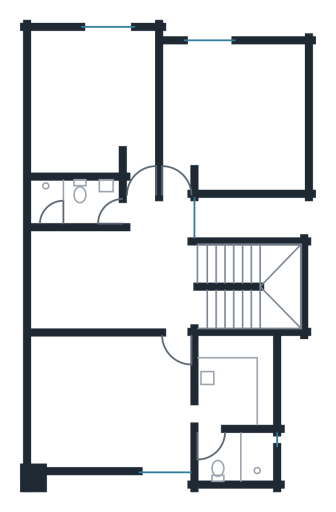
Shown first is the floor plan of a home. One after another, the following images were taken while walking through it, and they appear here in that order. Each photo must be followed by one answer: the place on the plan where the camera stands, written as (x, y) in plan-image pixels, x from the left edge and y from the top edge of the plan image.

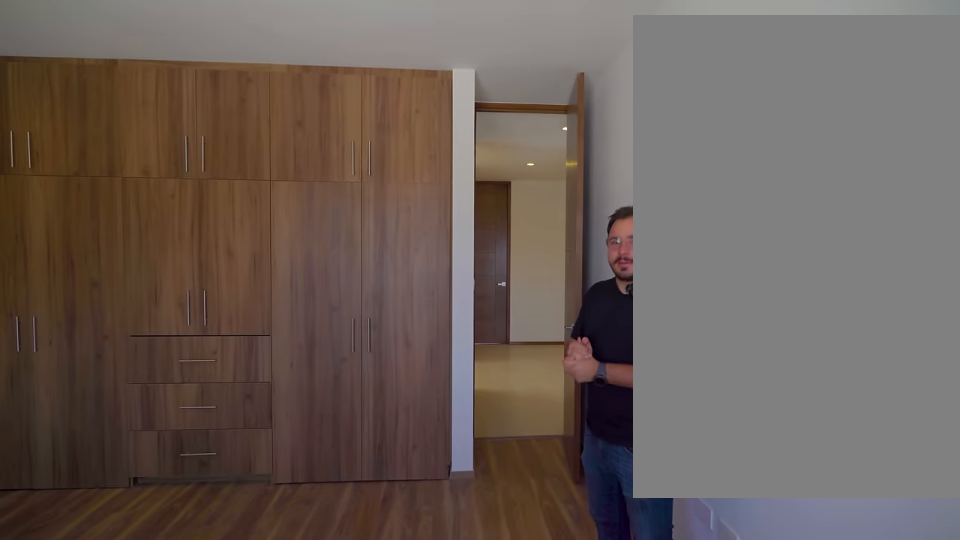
(179, 60)
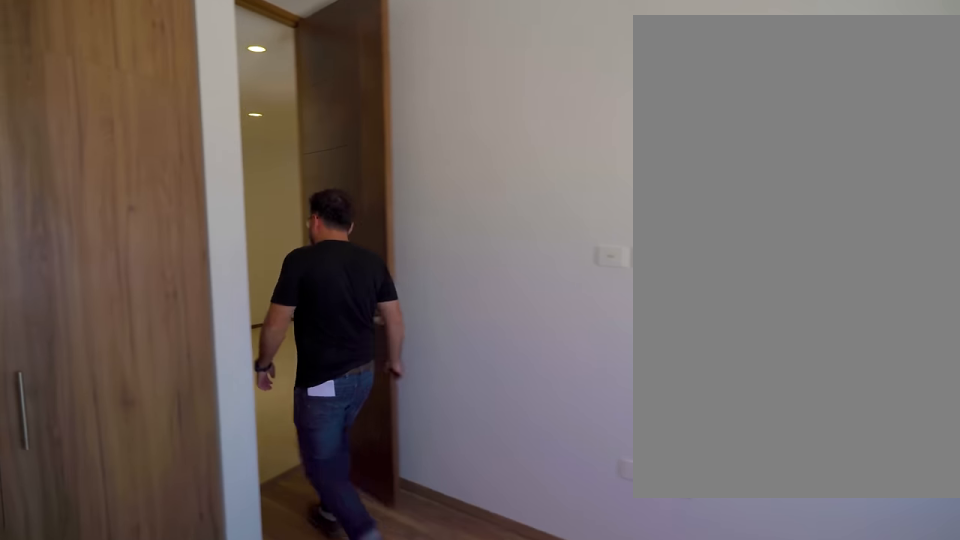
(179, 60)
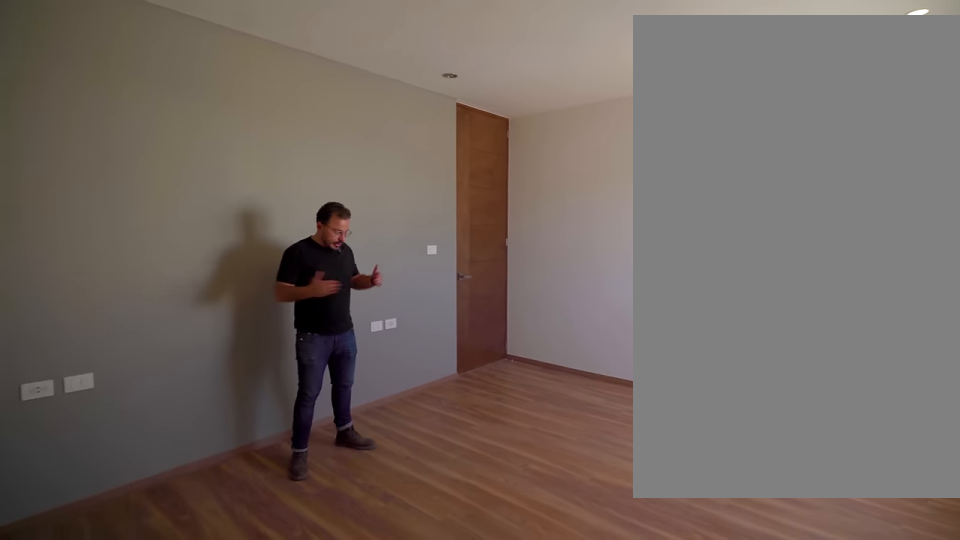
(50, 449)
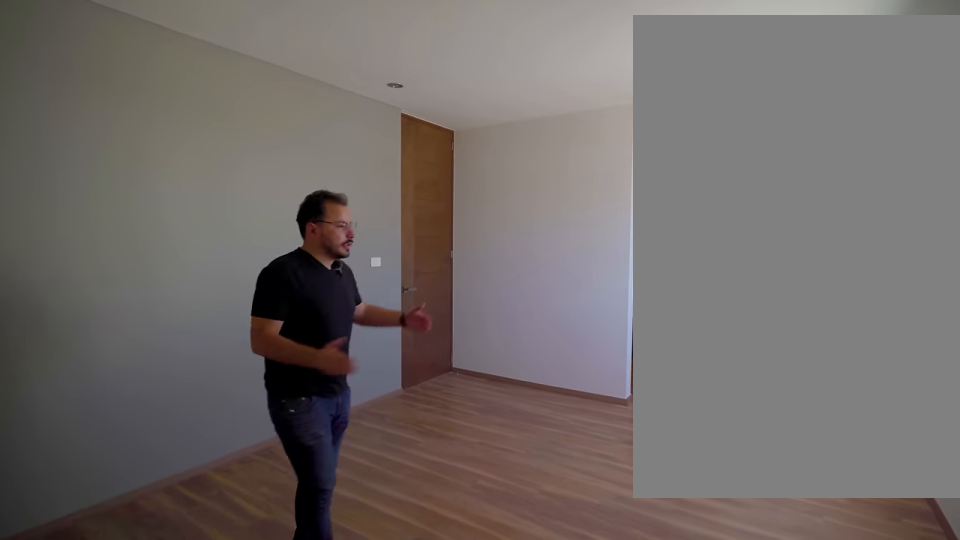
(49, 447)
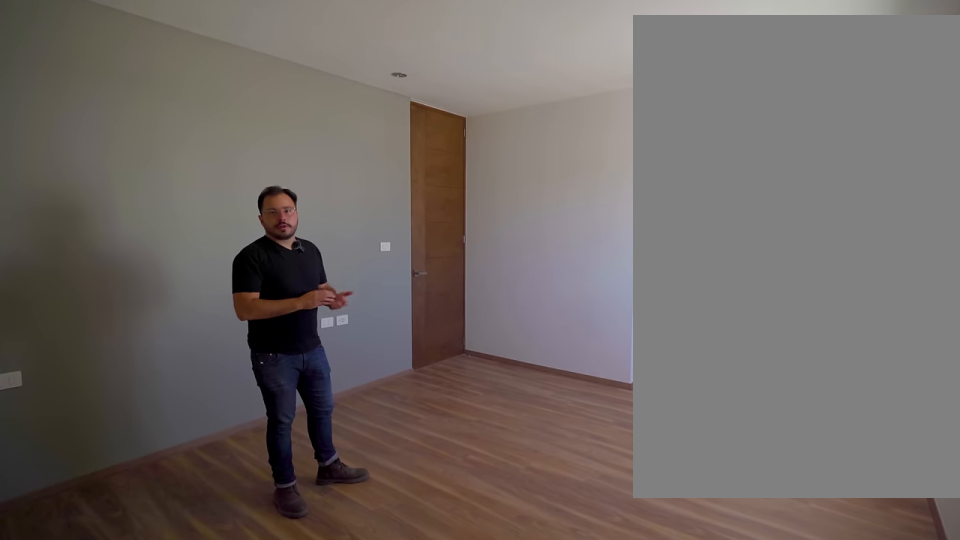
(48, 448)
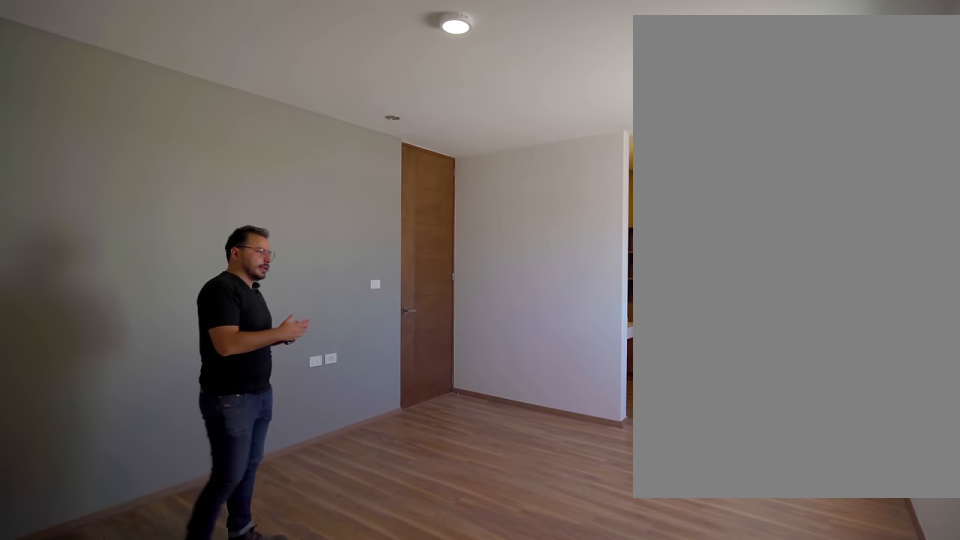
(48, 448)
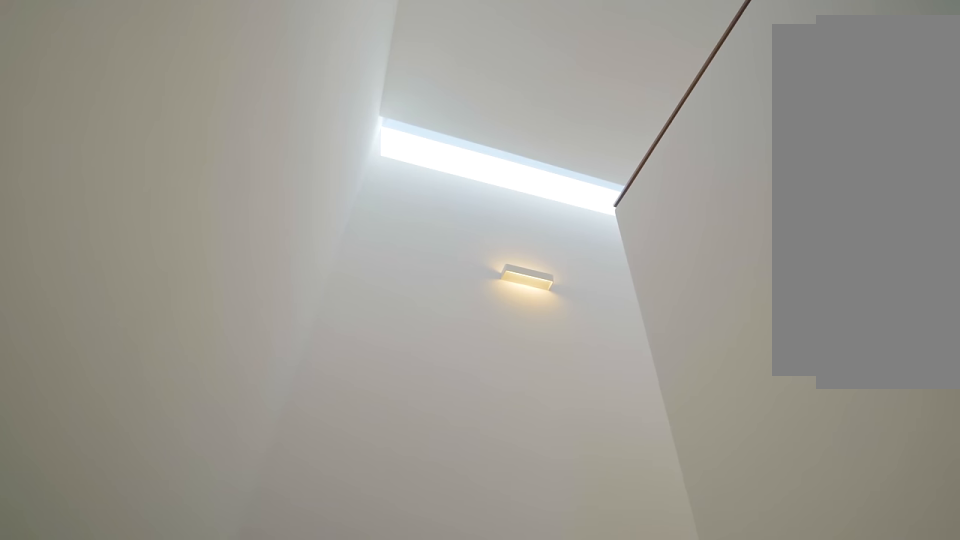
(245, 266)
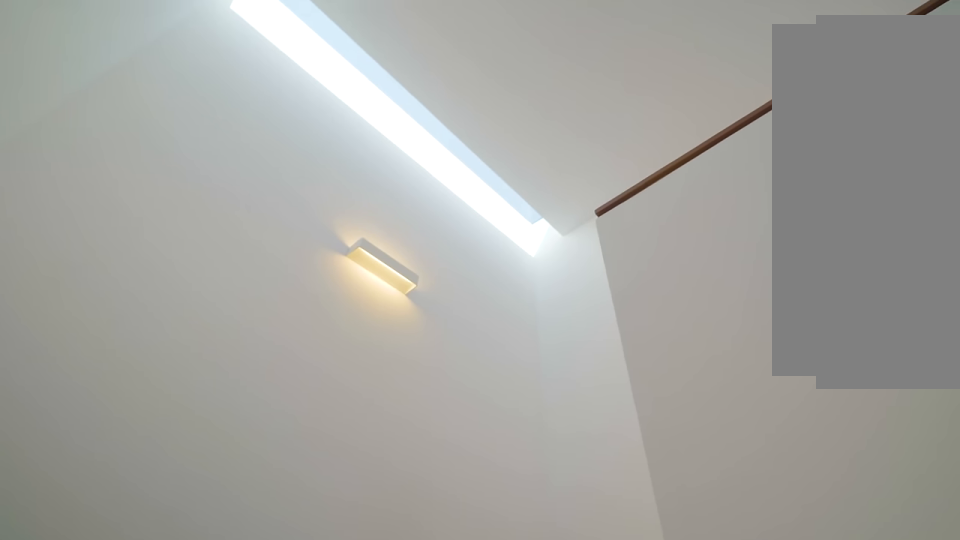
(264, 266)
